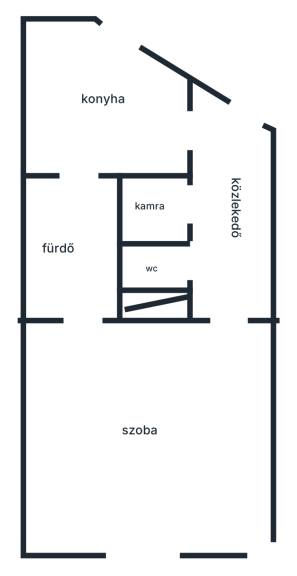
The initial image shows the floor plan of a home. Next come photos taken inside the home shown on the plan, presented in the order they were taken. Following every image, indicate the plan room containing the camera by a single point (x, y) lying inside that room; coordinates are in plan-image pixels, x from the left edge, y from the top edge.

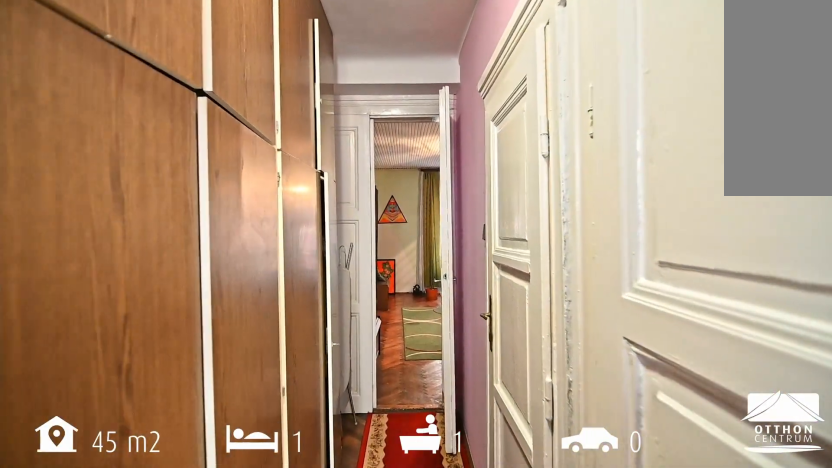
(236, 158)
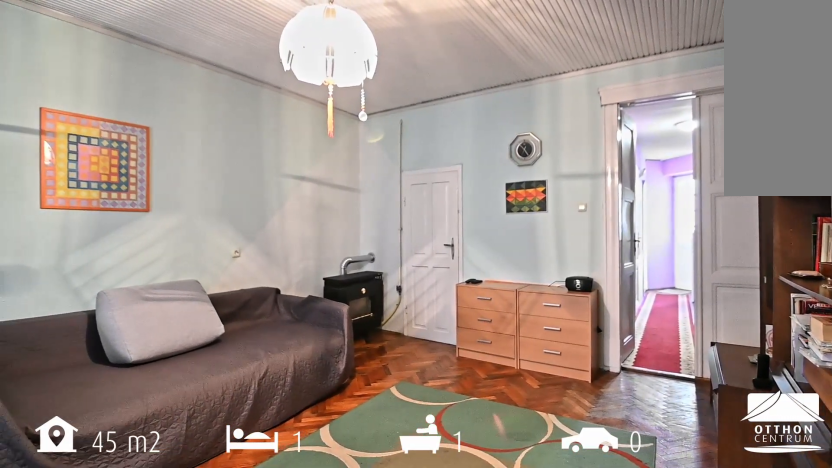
(142, 414)
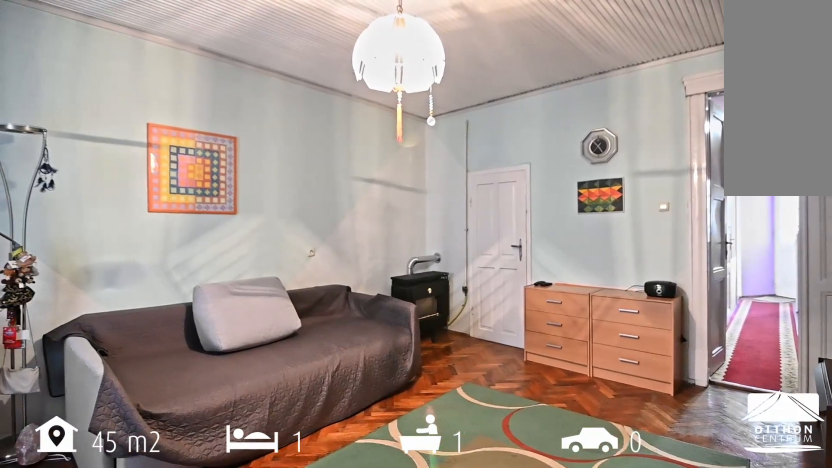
(142, 414)
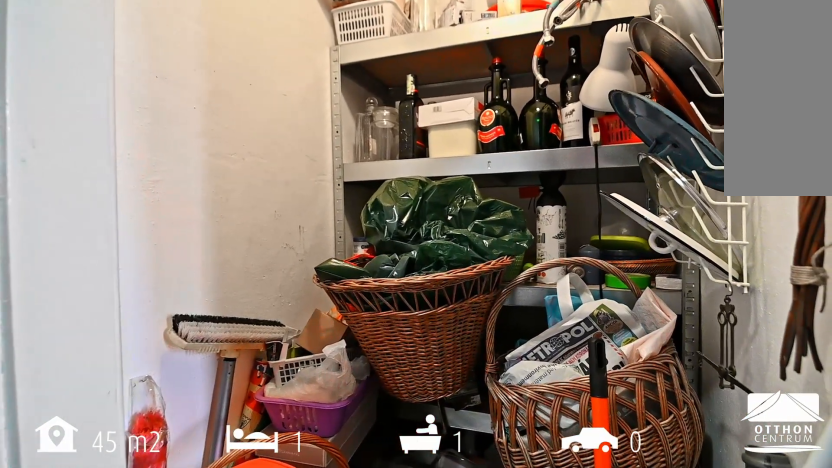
(160, 203)
